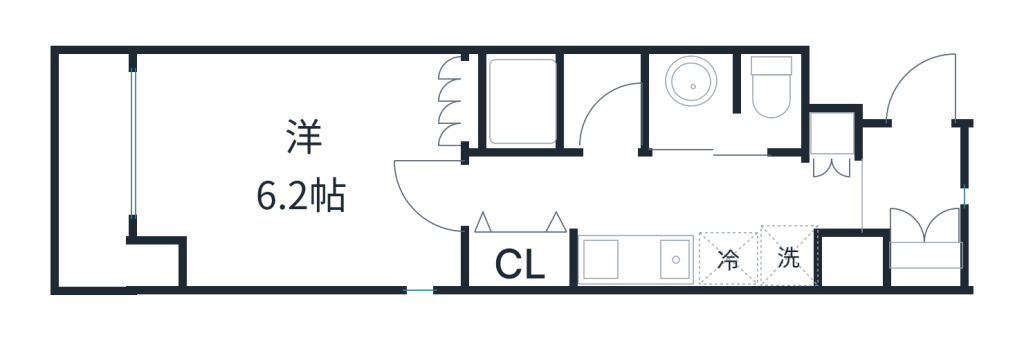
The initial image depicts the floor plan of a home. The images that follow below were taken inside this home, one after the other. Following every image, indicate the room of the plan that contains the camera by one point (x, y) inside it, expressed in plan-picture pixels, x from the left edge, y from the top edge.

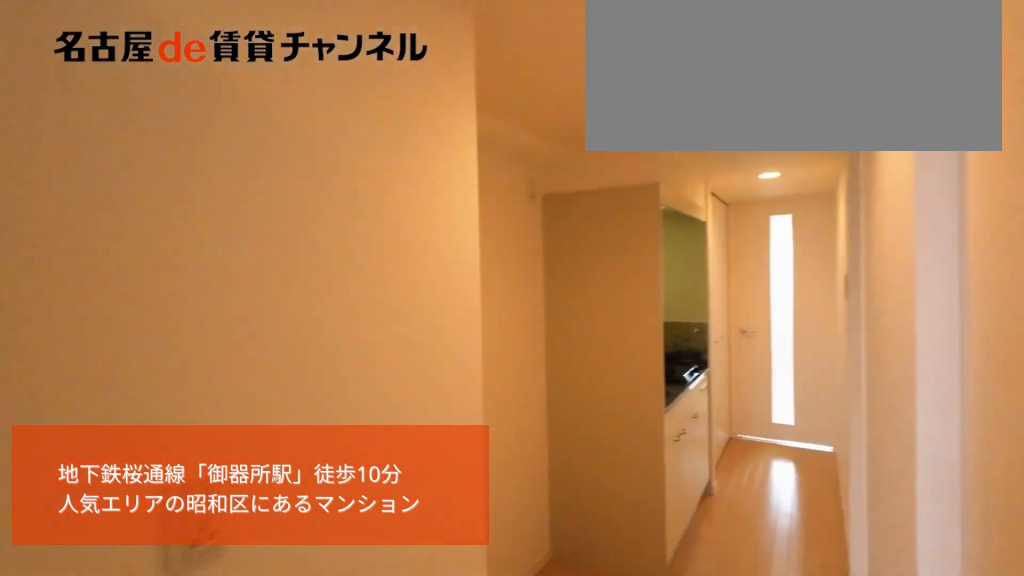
(911, 196)
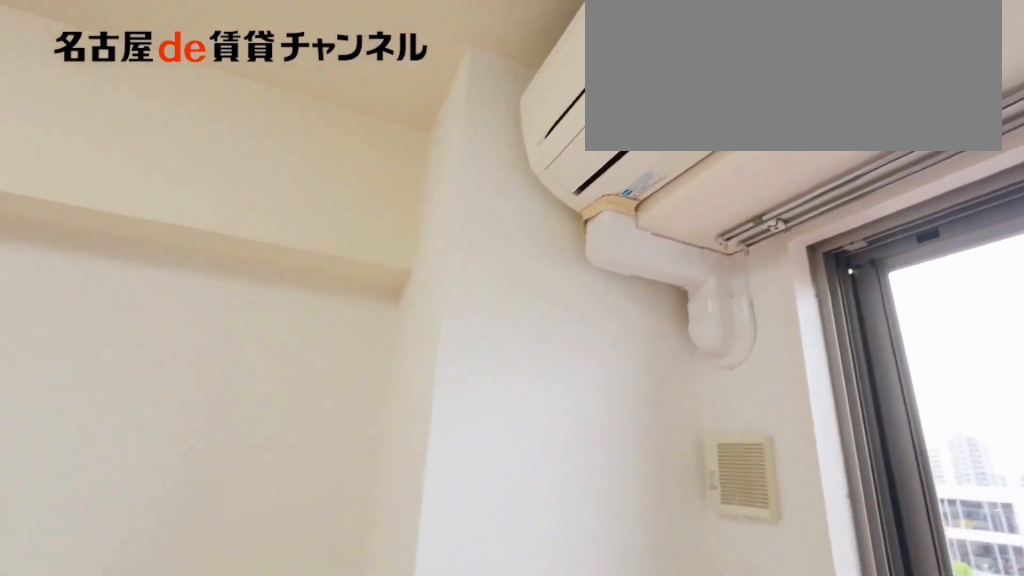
(298, 168)
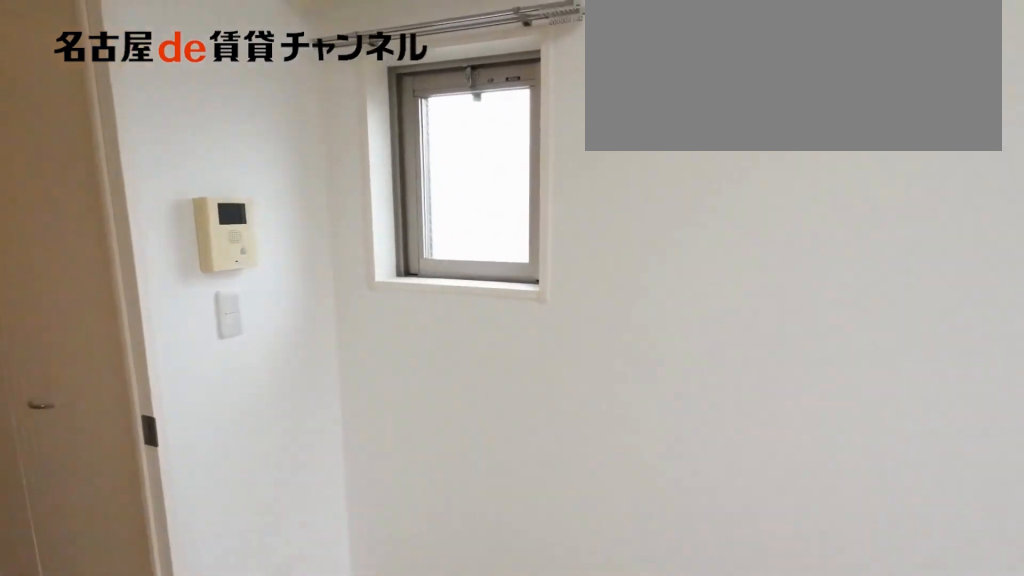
(298, 168)
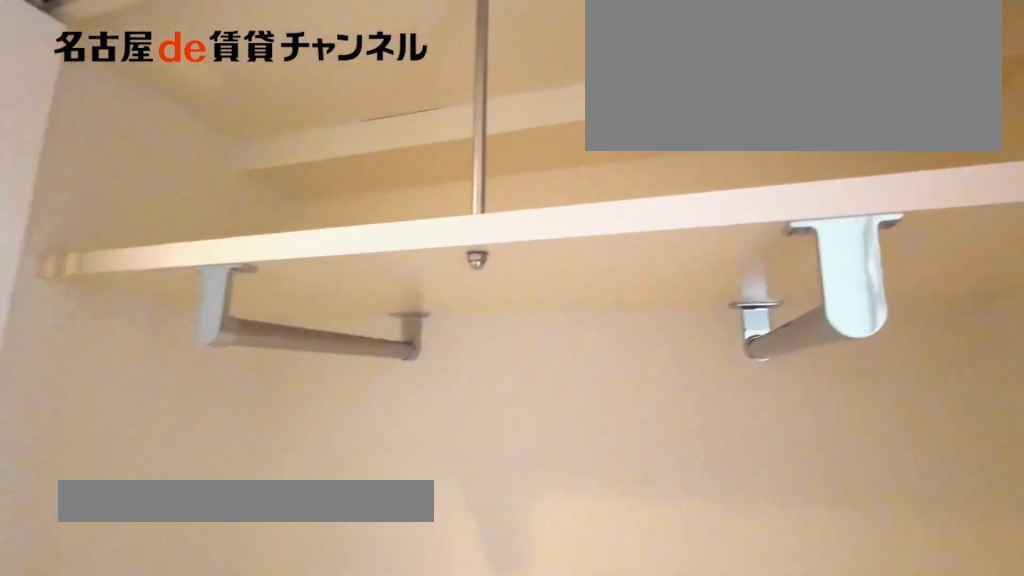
(523, 259)
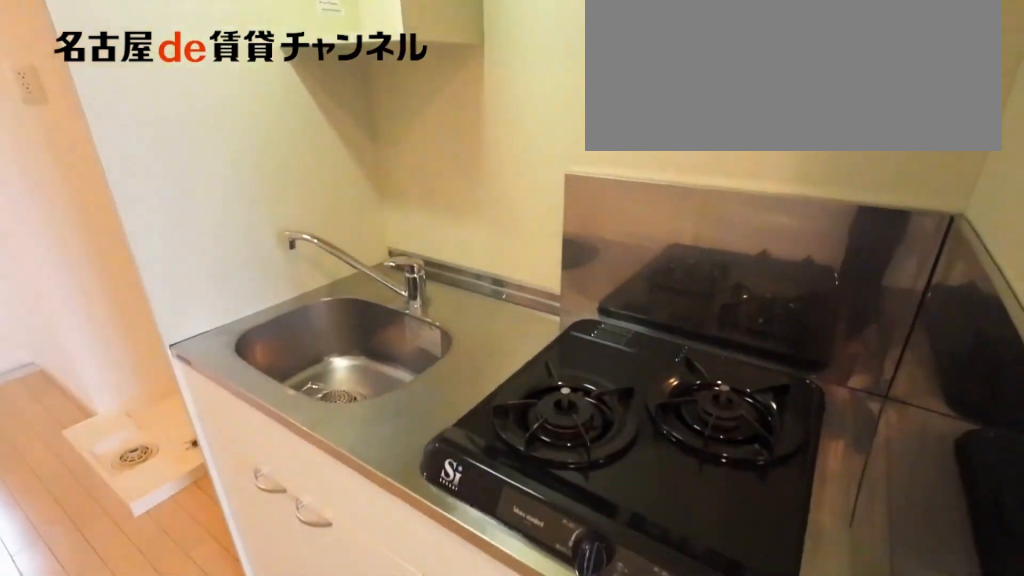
(662, 260)
